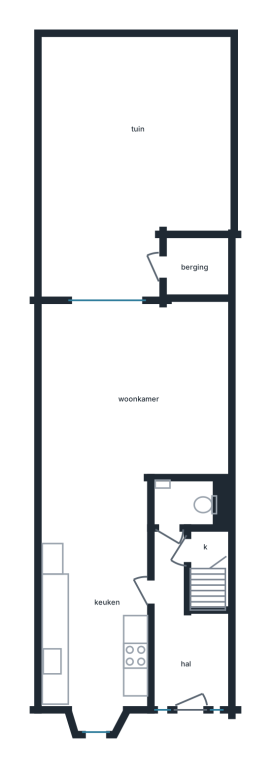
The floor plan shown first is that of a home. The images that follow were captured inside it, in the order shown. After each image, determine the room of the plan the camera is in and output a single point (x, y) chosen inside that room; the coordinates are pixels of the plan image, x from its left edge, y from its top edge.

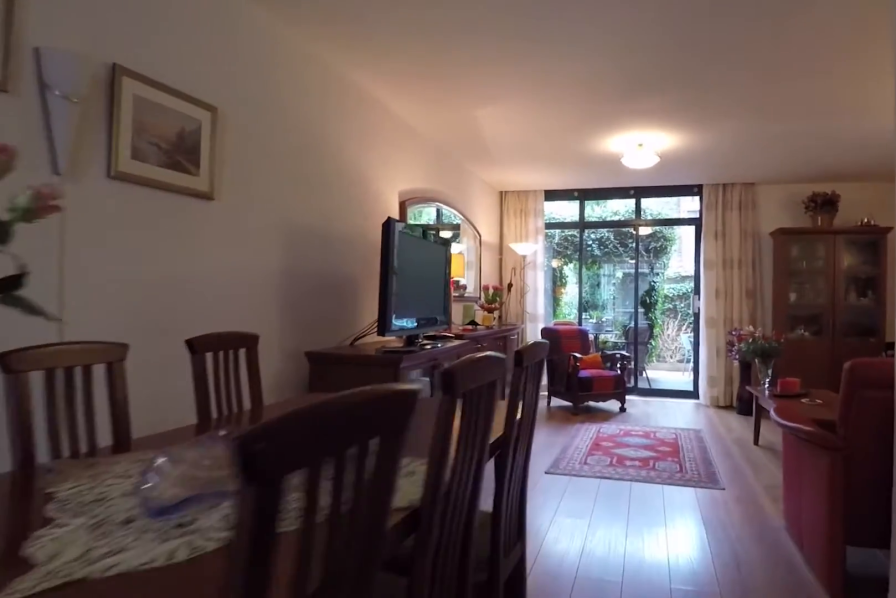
(101, 698)
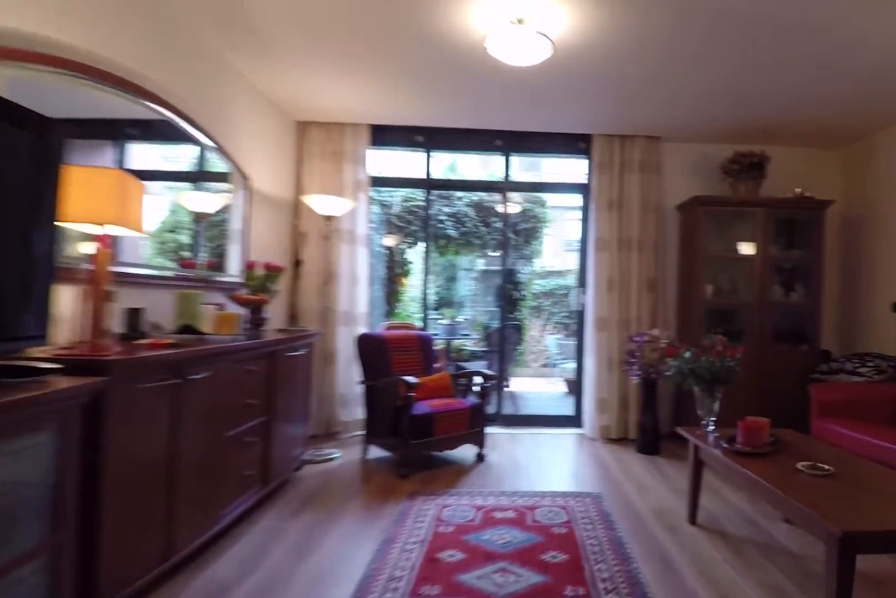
(187, 390)
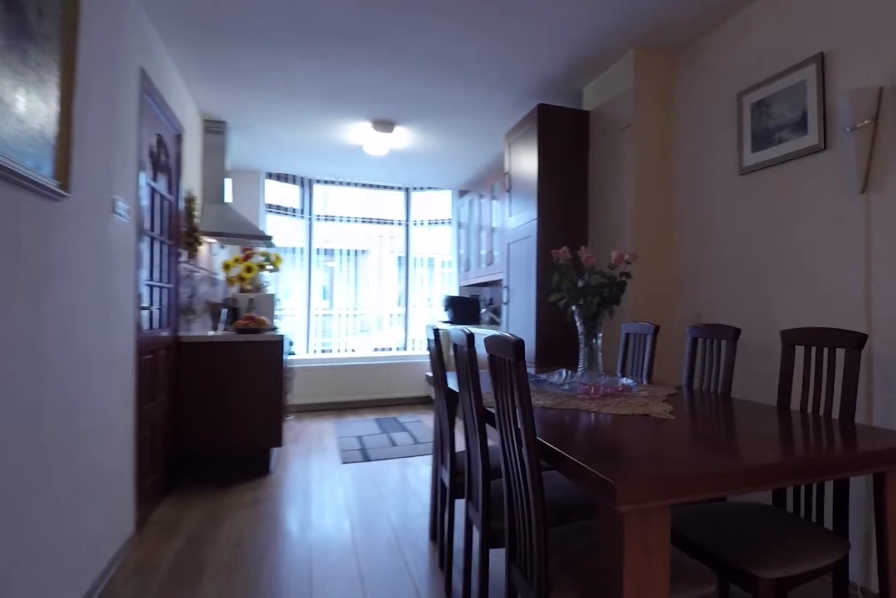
(187, 390)
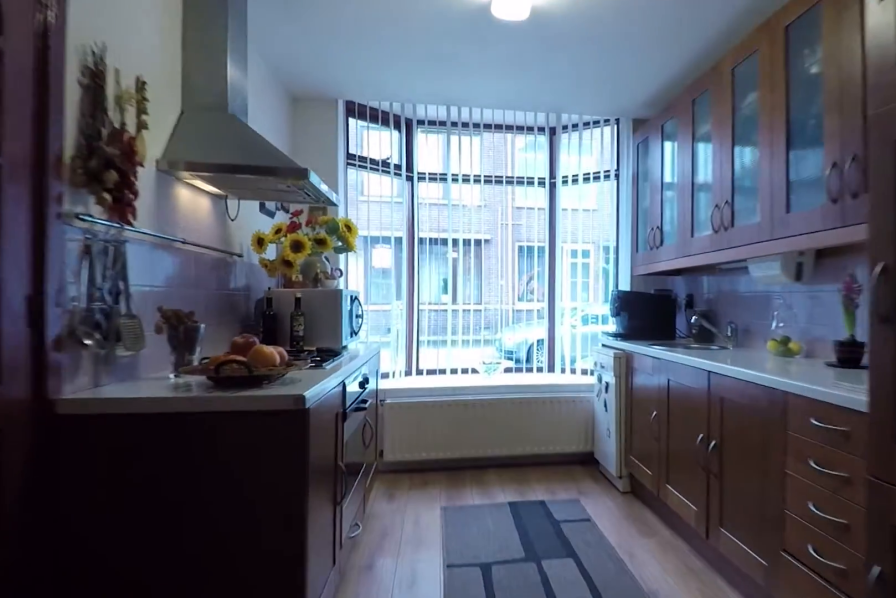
(101, 698)
